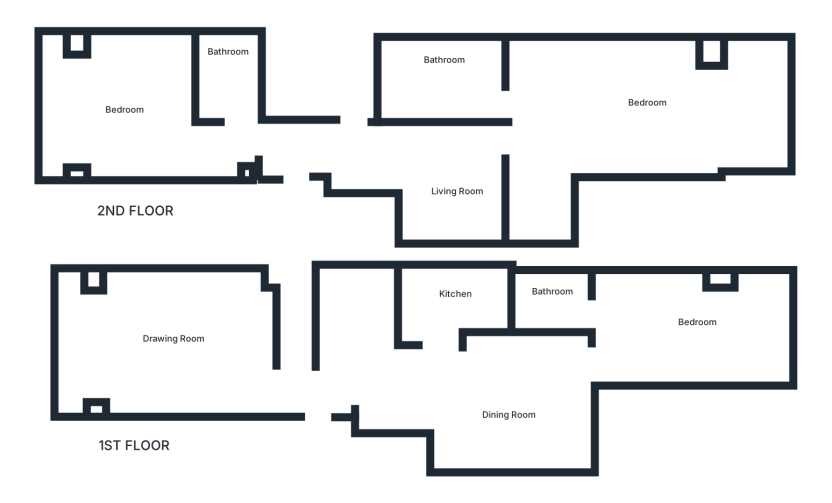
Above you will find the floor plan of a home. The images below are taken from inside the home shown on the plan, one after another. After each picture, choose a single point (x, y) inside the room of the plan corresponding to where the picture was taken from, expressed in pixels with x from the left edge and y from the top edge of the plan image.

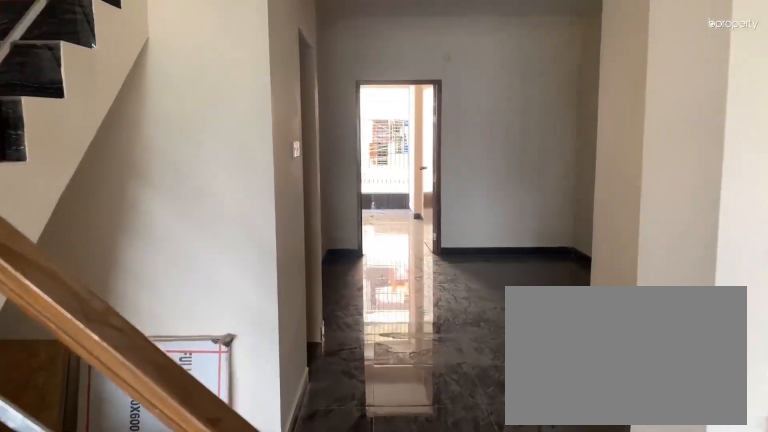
(312, 385)
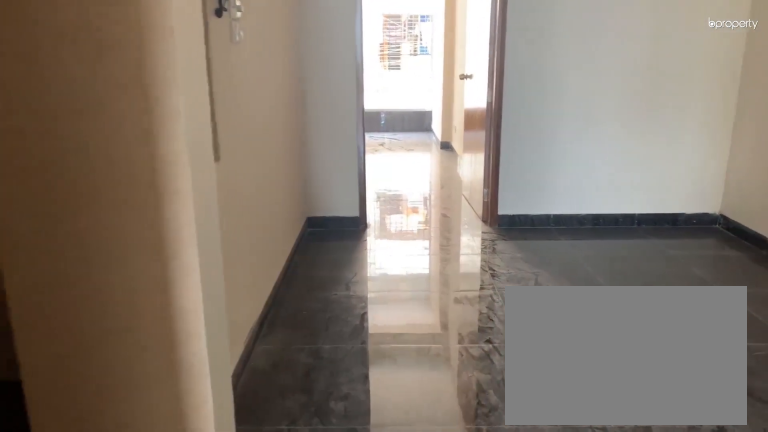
(500, 402)
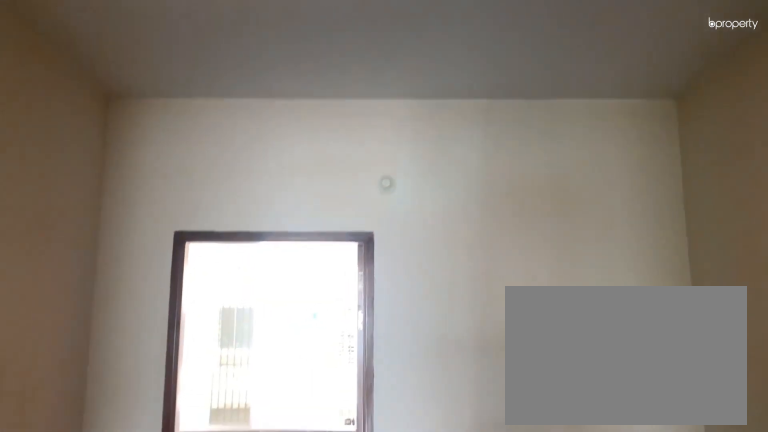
(500, 402)
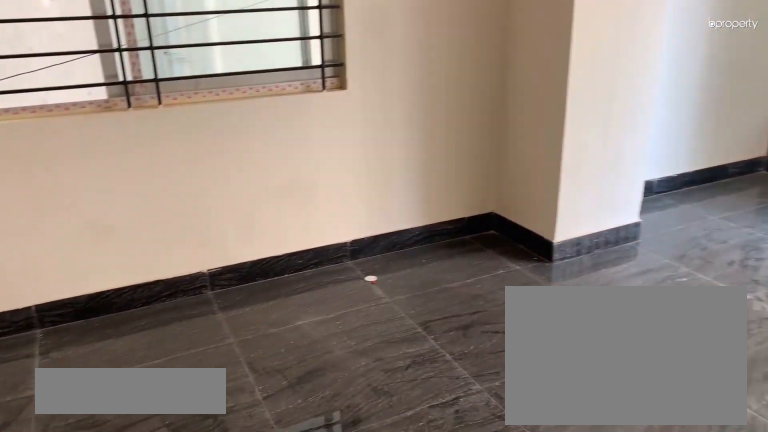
(692, 326)
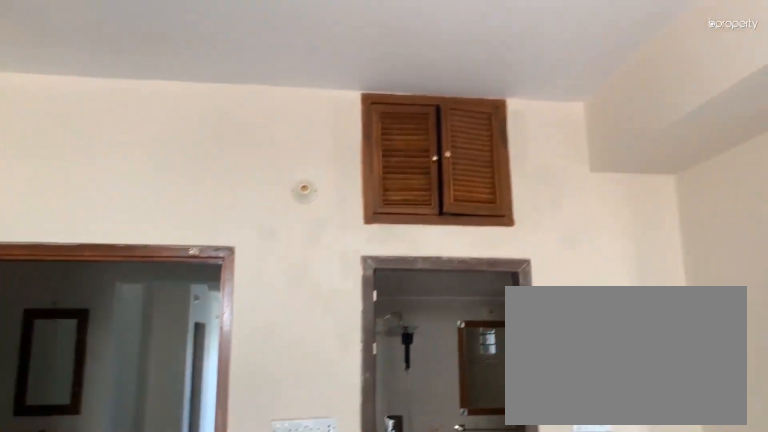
(692, 326)
